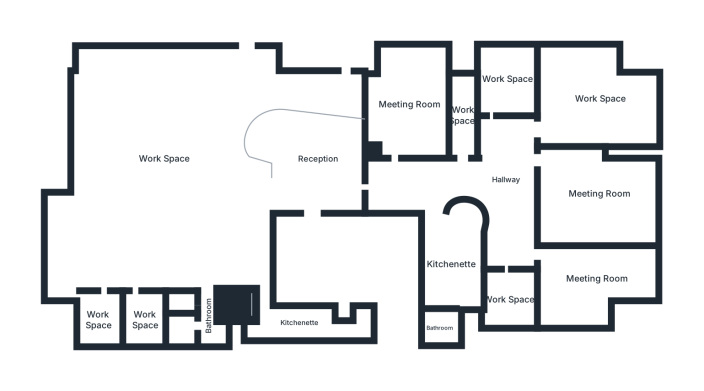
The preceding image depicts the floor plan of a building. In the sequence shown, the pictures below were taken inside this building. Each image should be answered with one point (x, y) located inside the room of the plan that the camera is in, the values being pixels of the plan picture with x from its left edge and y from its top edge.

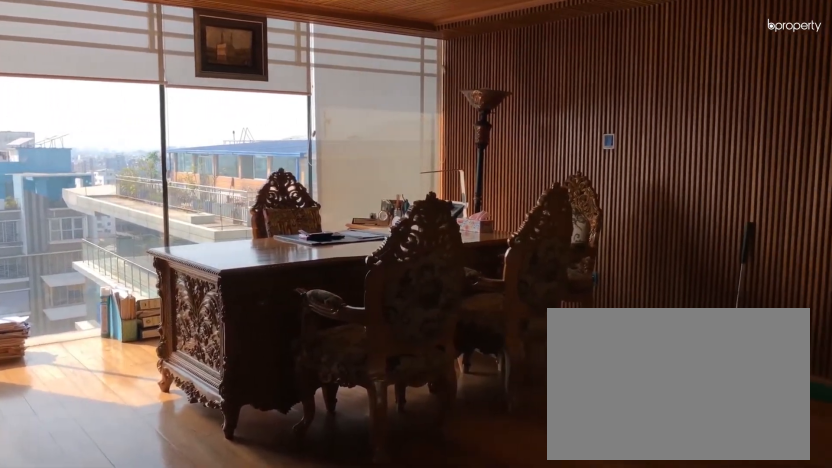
(599, 194)
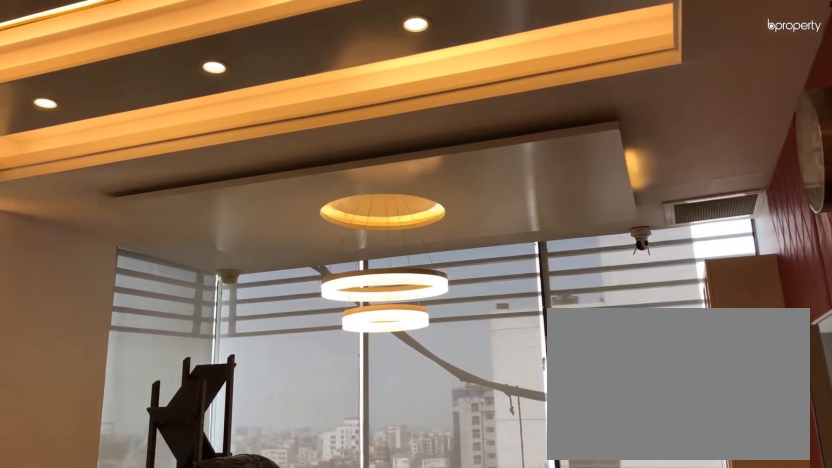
(596, 280)
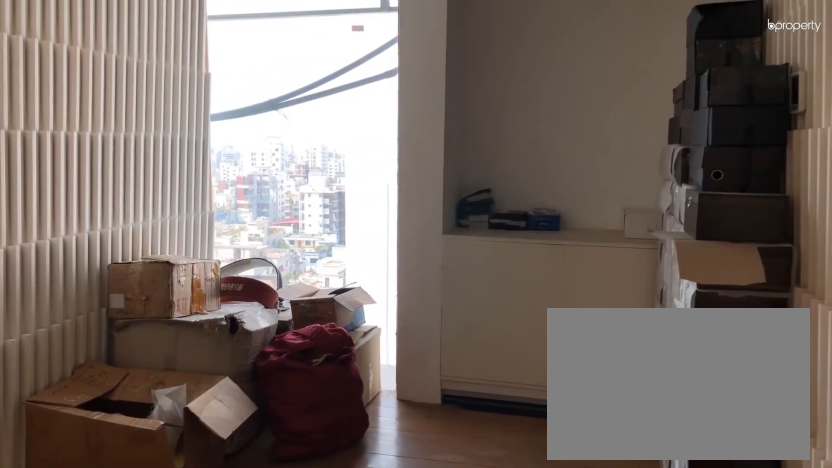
(508, 298)
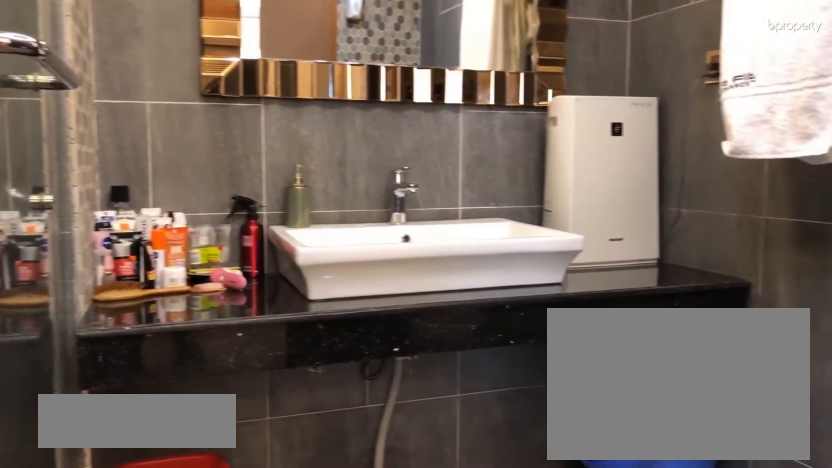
(440, 328)
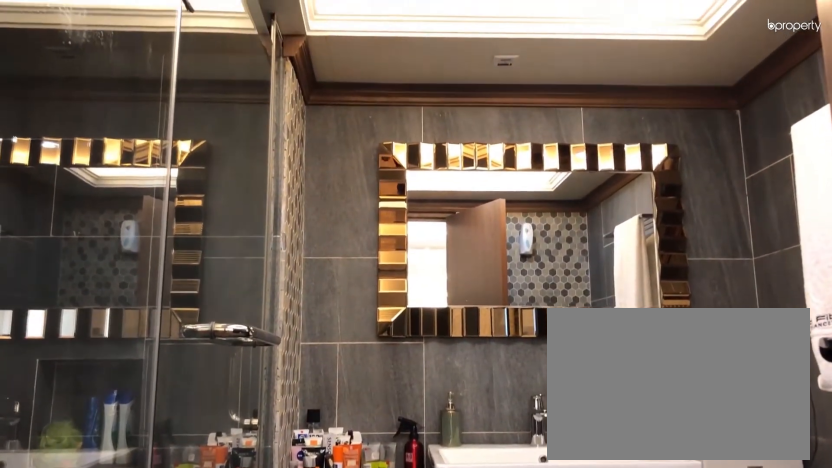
(441, 327)
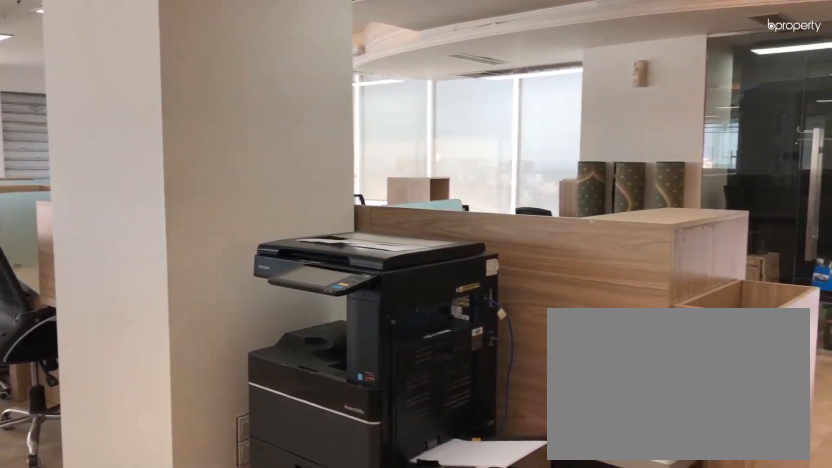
(164, 158)
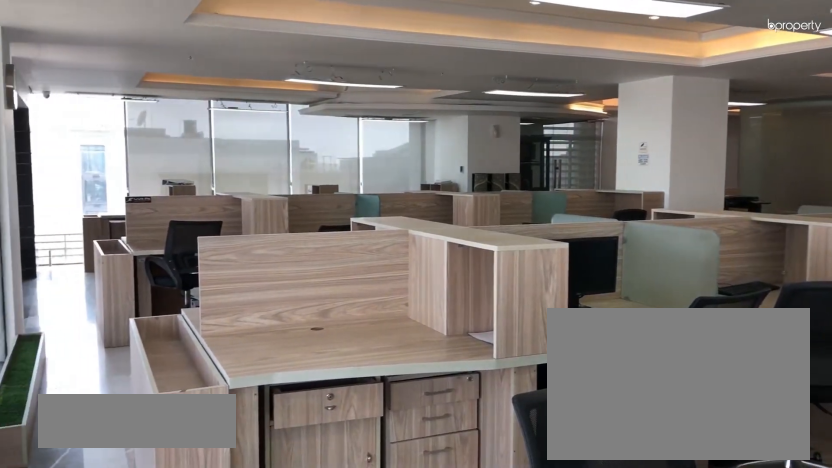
(164, 158)
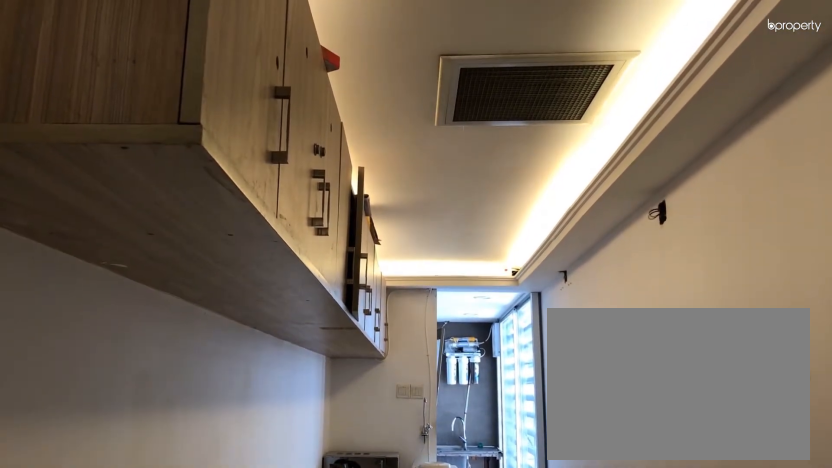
(298, 323)
